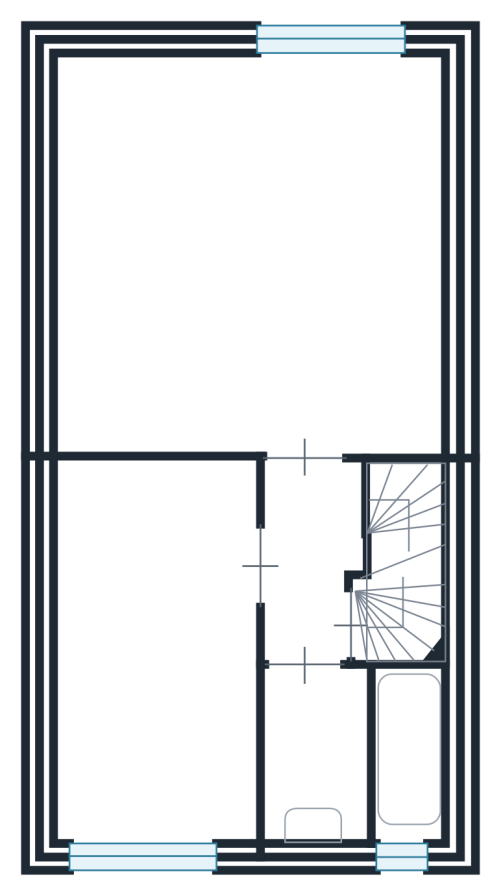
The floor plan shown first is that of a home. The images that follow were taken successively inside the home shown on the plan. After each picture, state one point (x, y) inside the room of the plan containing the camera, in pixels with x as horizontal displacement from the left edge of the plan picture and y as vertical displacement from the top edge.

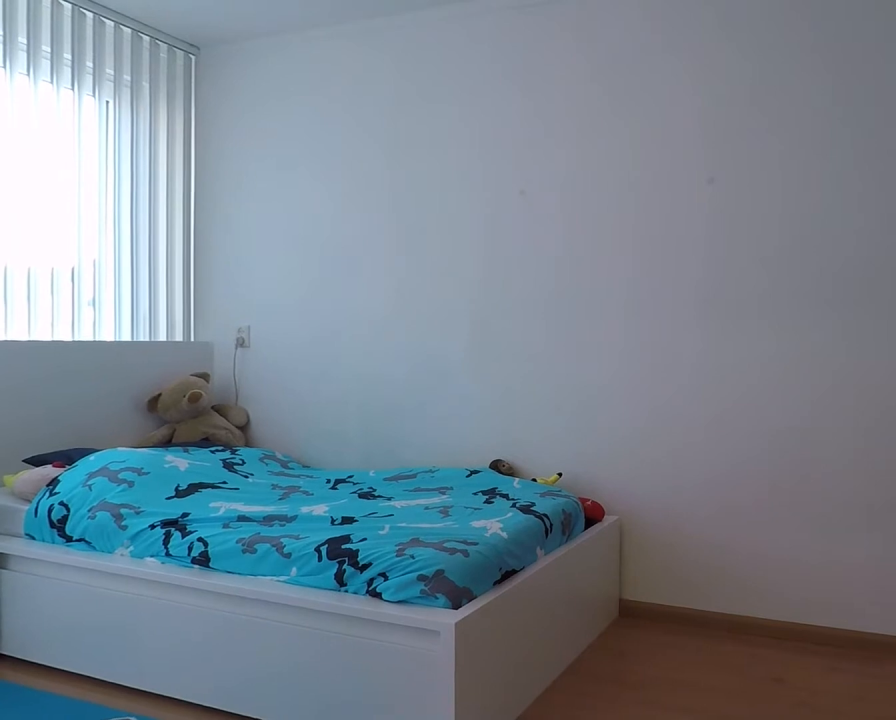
(92, 596)
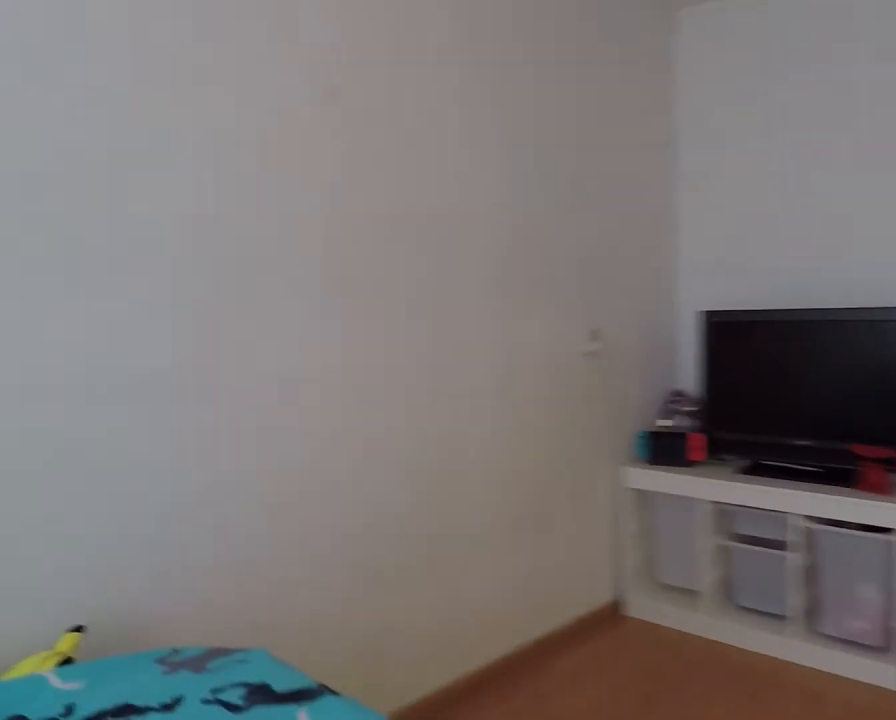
(92, 633)
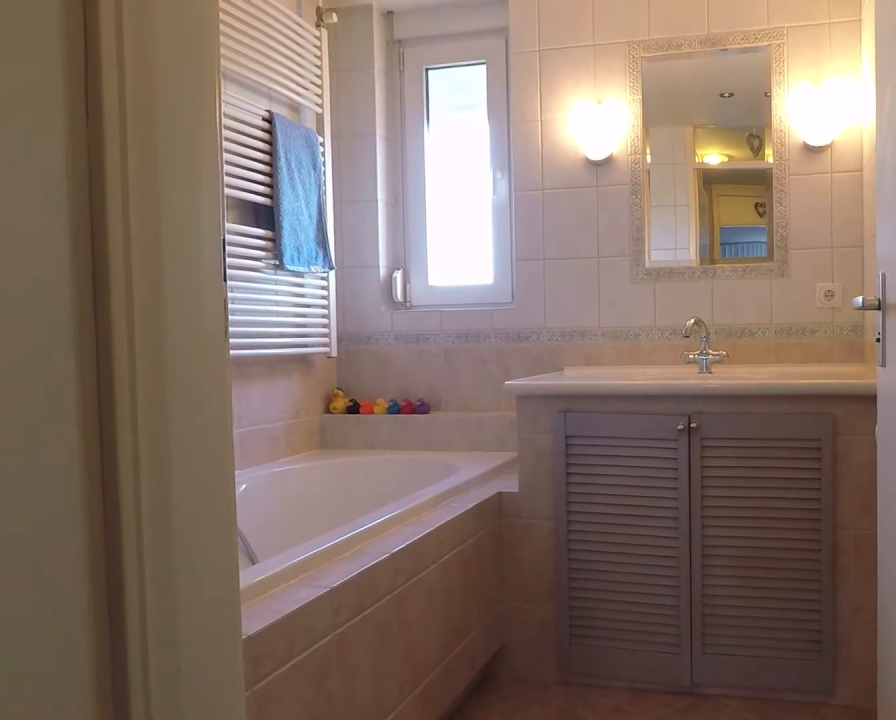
(309, 554)
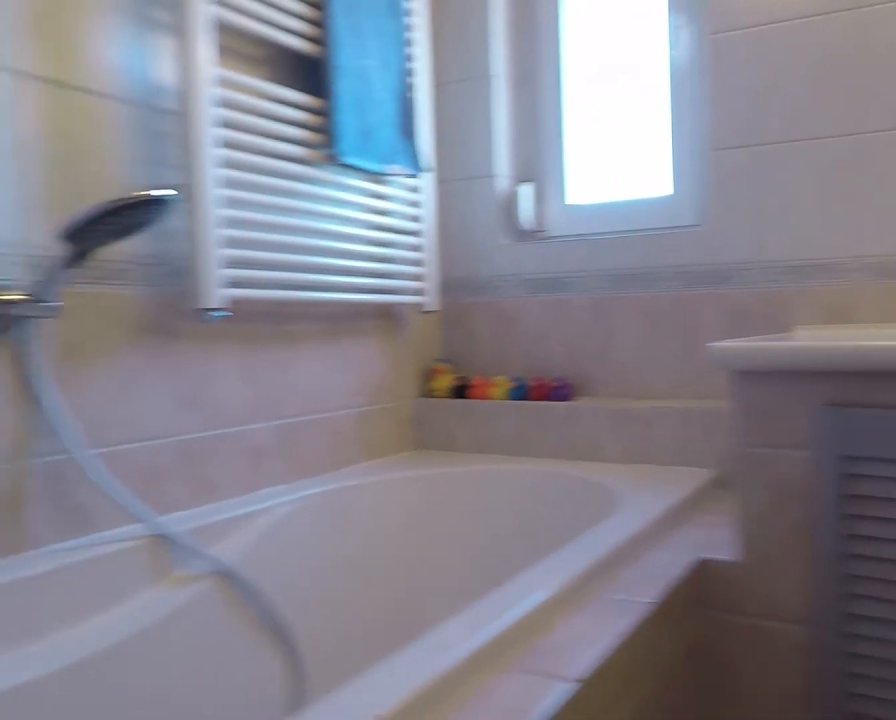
(312, 746)
